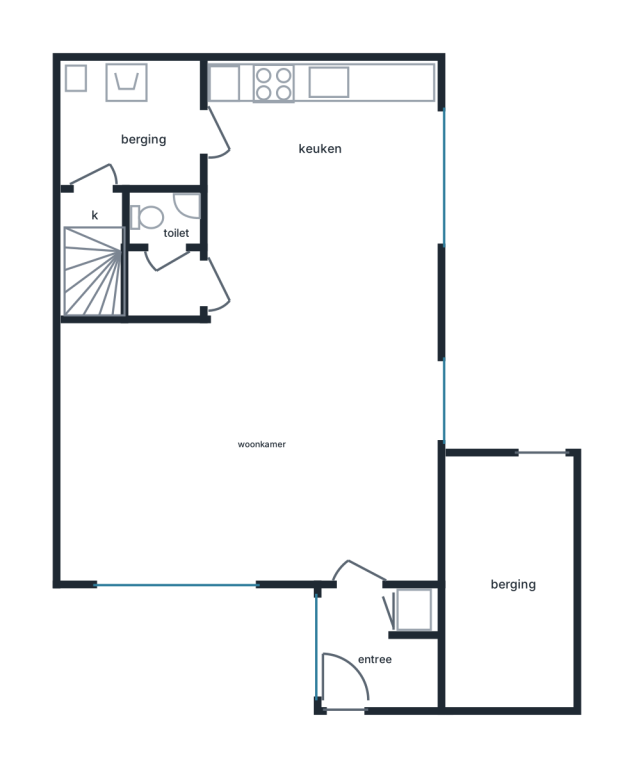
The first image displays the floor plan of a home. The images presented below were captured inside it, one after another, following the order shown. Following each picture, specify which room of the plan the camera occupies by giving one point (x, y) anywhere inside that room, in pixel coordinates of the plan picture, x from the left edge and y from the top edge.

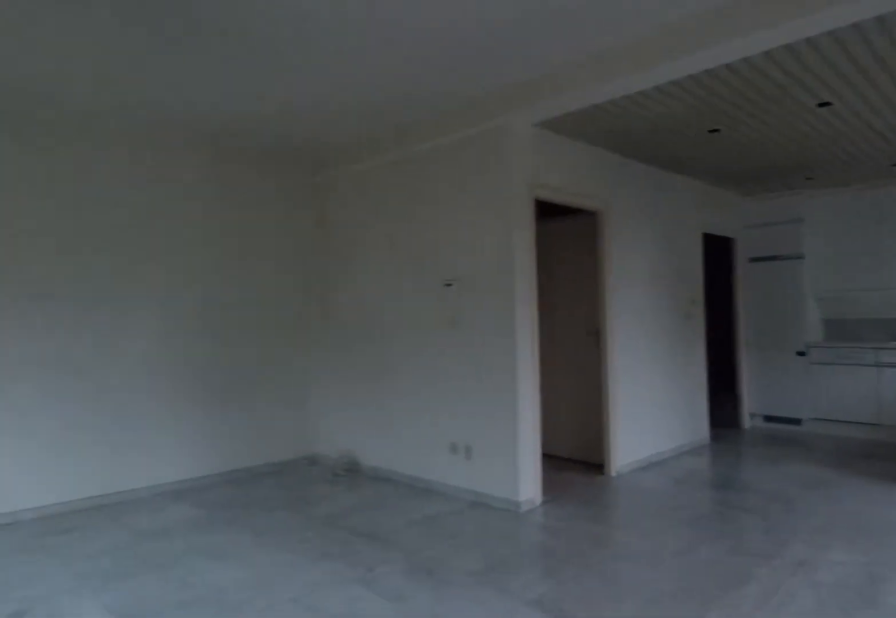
(195, 453)
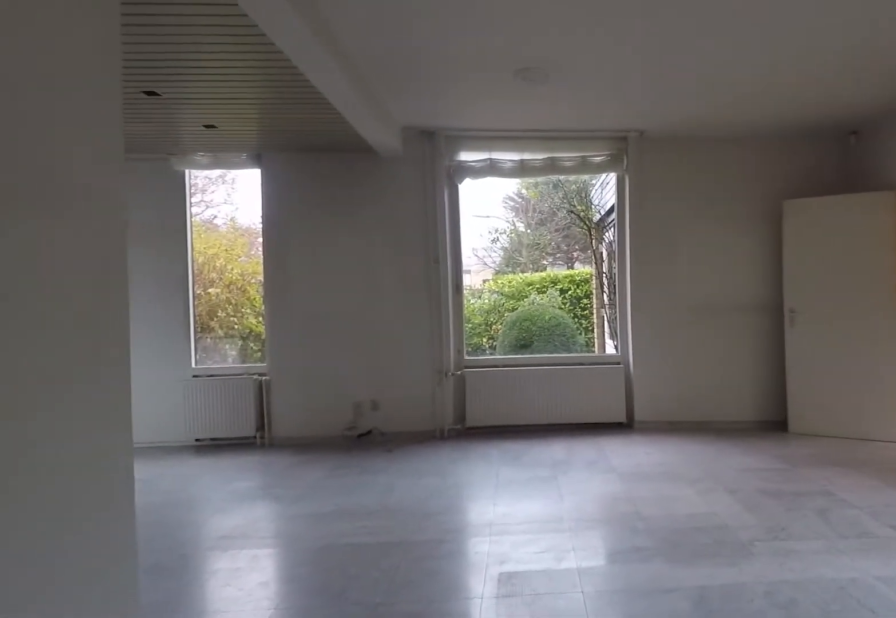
(195, 453)
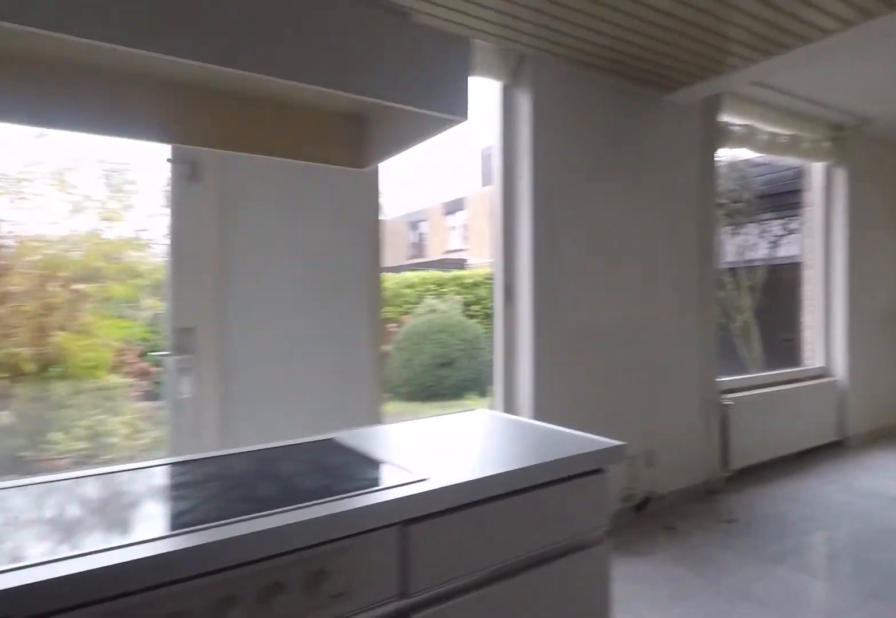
(320, 126)
